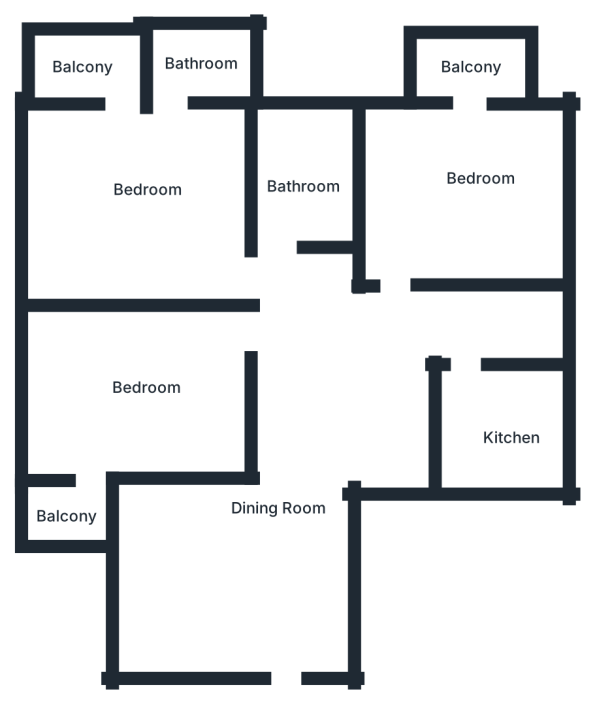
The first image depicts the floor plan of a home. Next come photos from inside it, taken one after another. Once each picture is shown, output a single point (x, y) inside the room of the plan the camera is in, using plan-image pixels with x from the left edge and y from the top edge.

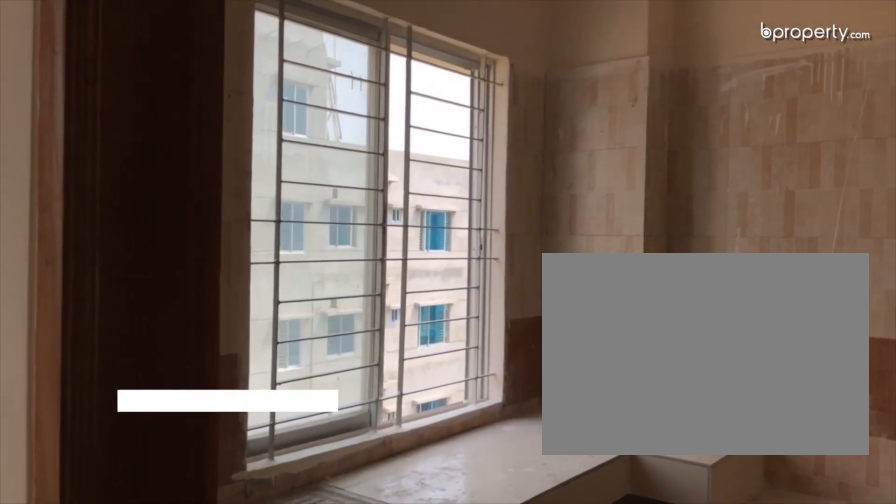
(499, 425)
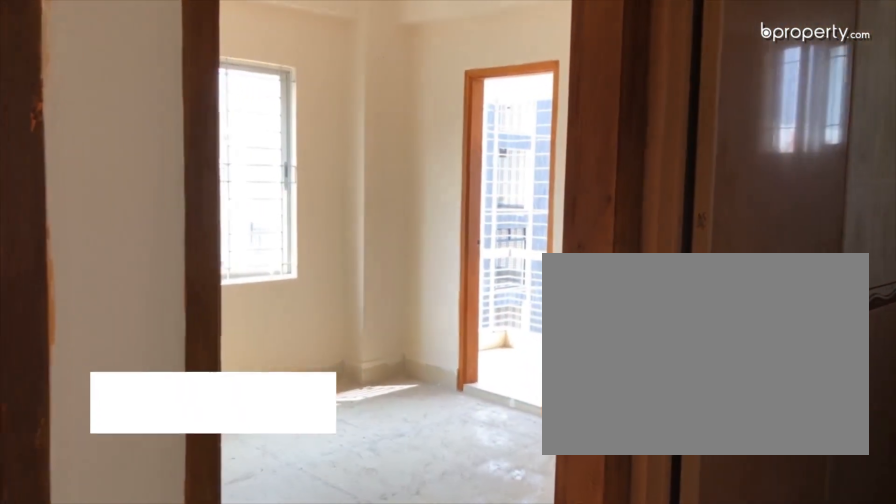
(273, 277)
